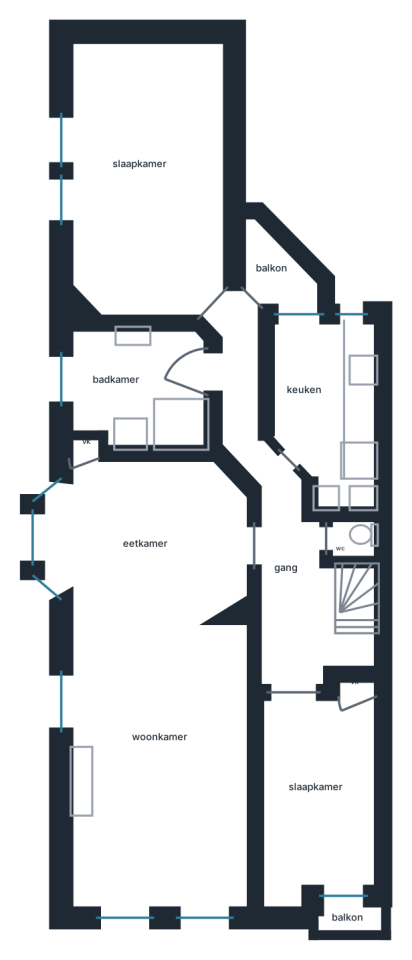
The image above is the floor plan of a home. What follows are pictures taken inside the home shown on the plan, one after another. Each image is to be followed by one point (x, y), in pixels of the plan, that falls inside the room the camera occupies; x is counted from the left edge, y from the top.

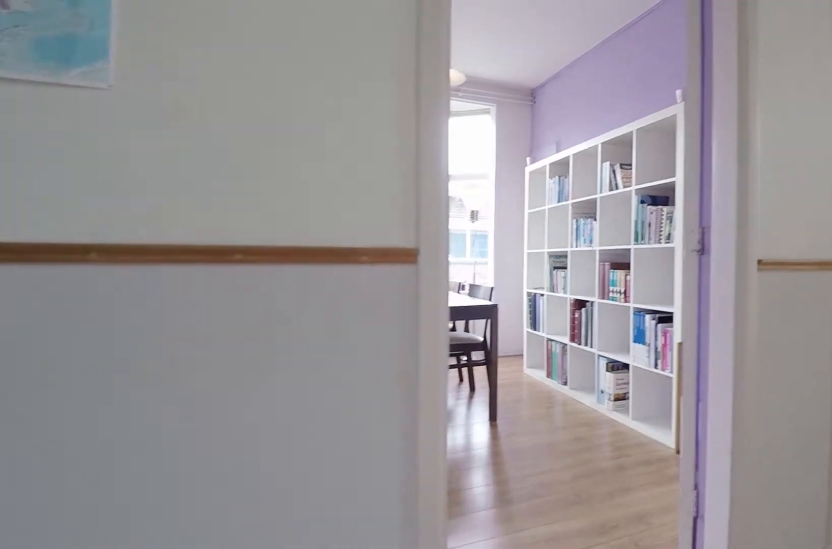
(354, 600)
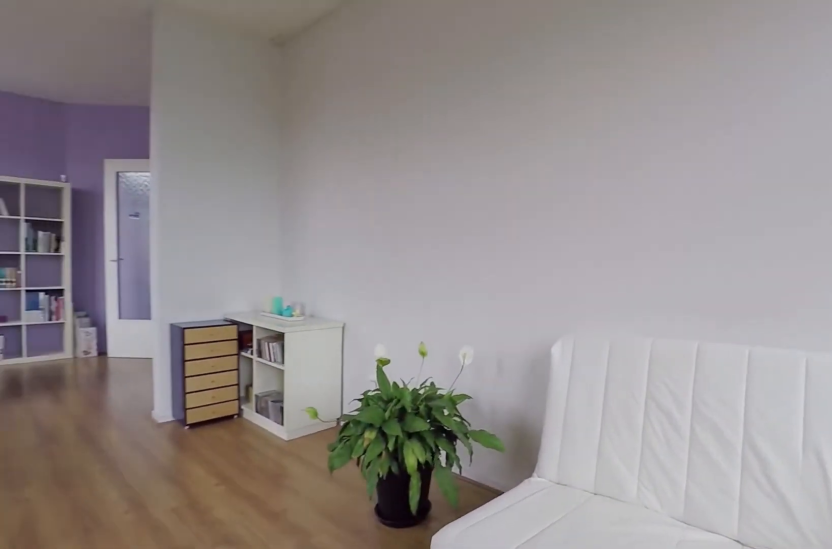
(158, 683)
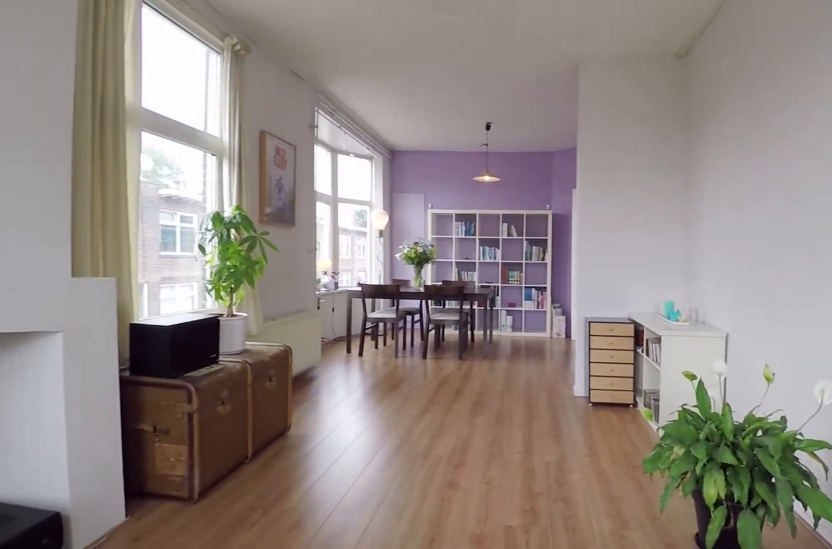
(158, 683)
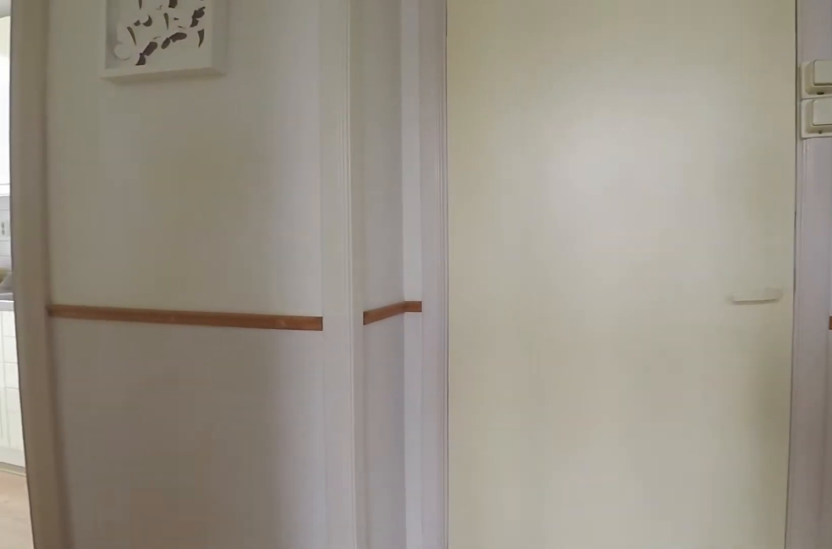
(355, 599)
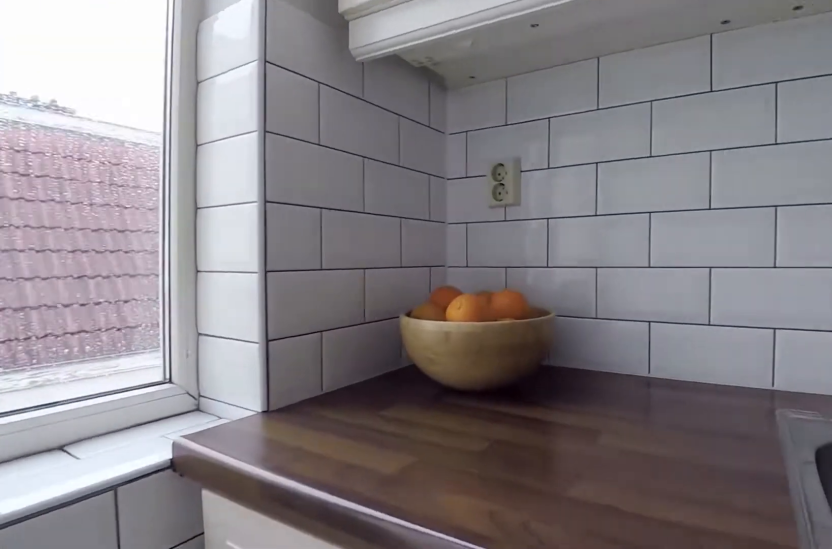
(326, 394)
